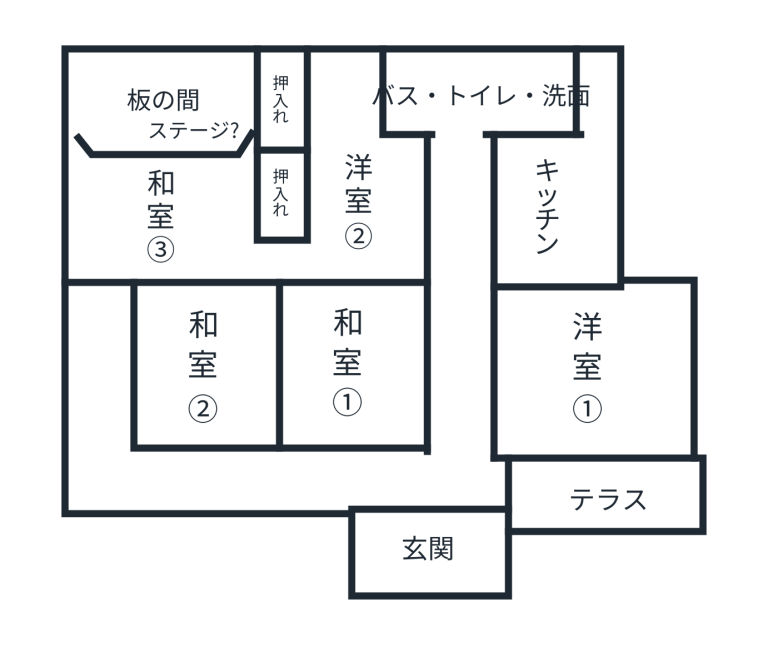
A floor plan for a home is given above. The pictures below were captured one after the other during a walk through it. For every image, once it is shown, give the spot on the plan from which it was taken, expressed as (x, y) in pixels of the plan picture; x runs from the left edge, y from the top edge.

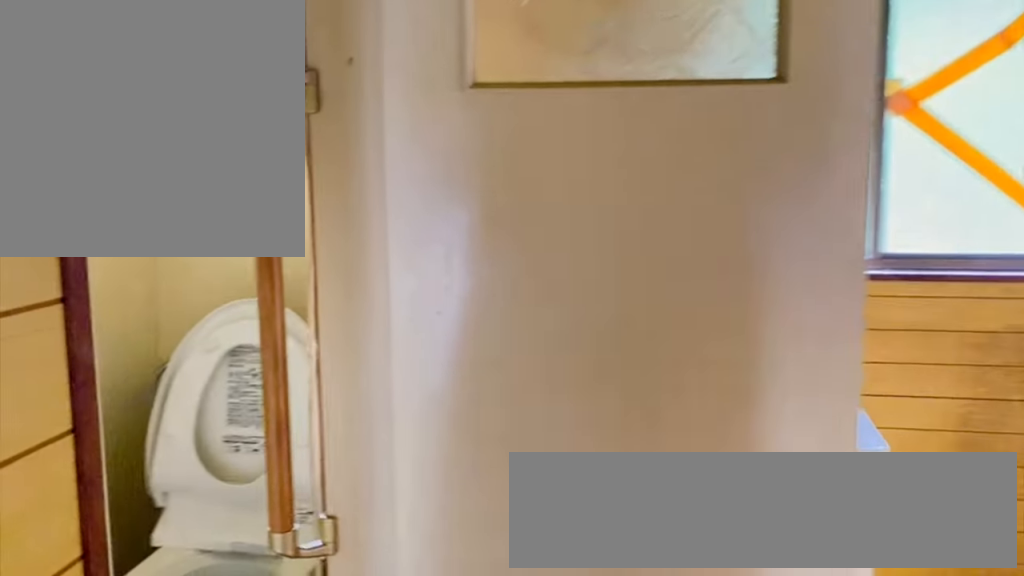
(460, 133)
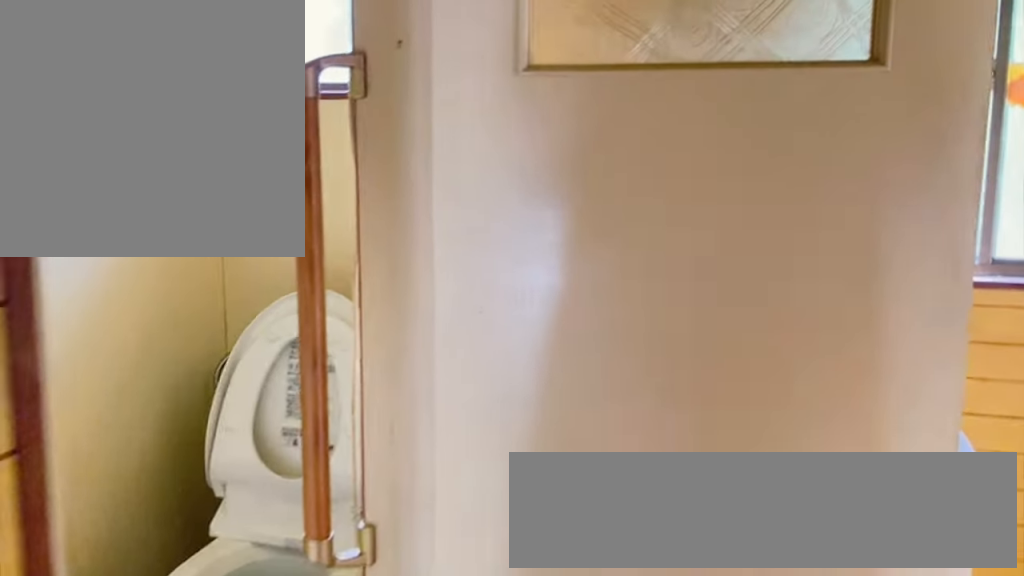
(459, 126)
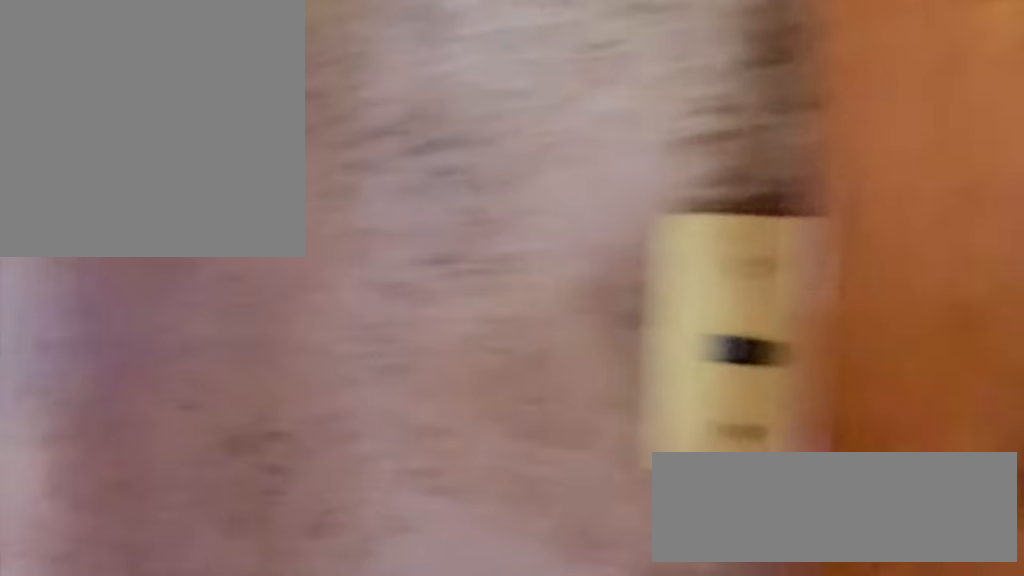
(470, 110)
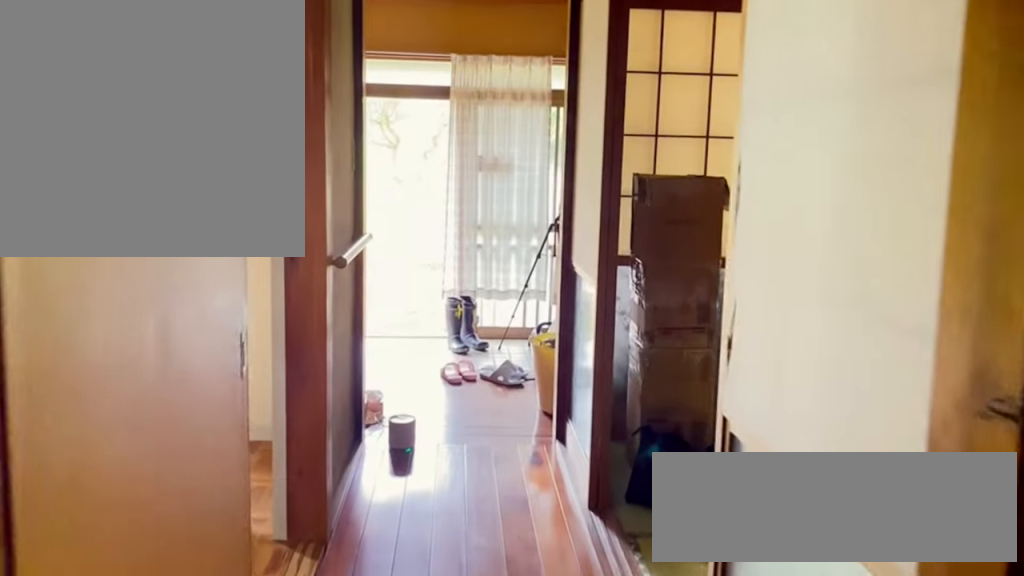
(477, 294)
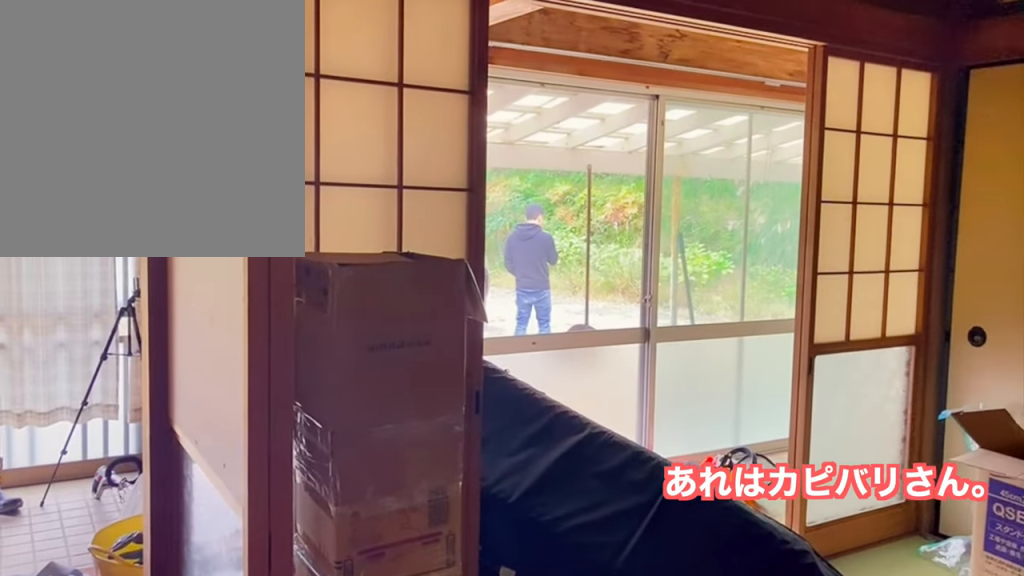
(474, 415)
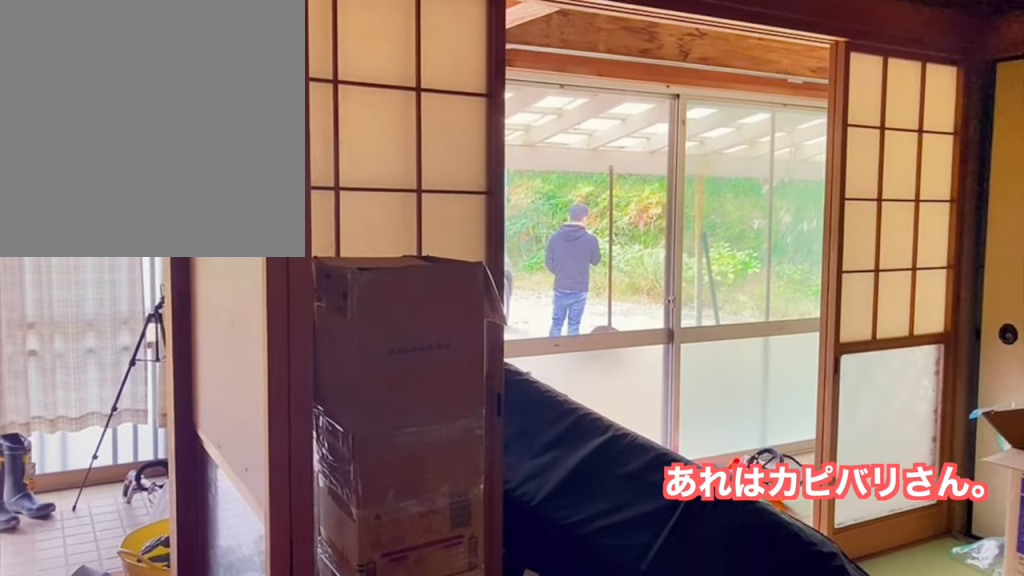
(471, 431)
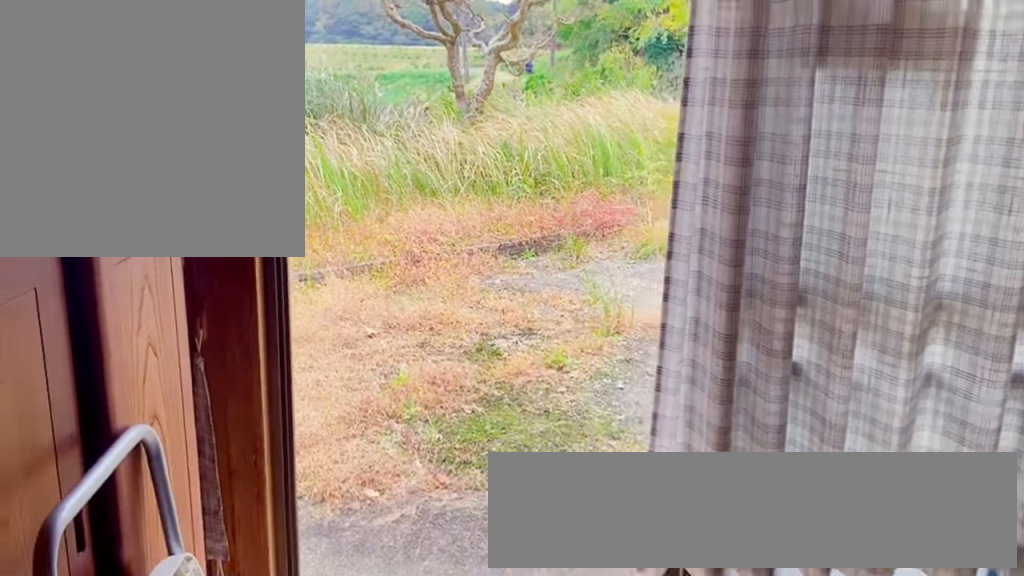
(440, 601)
